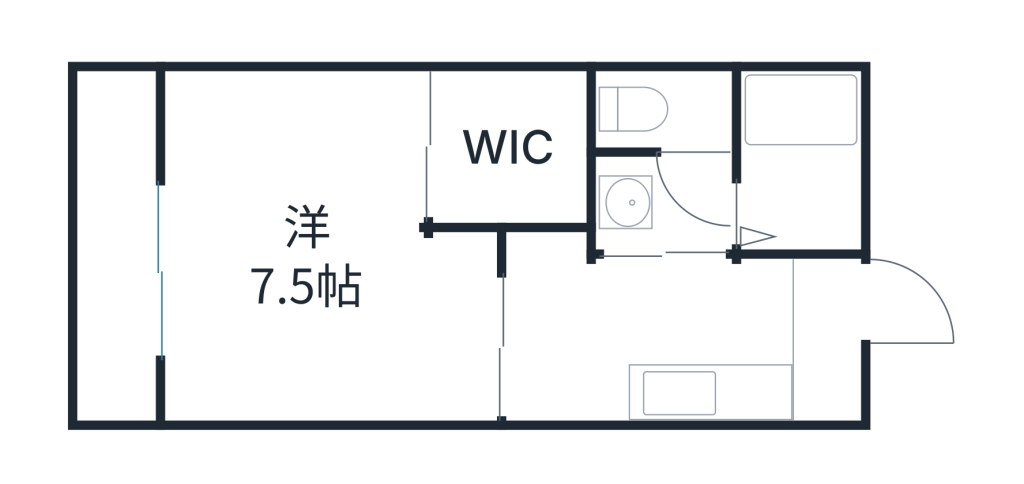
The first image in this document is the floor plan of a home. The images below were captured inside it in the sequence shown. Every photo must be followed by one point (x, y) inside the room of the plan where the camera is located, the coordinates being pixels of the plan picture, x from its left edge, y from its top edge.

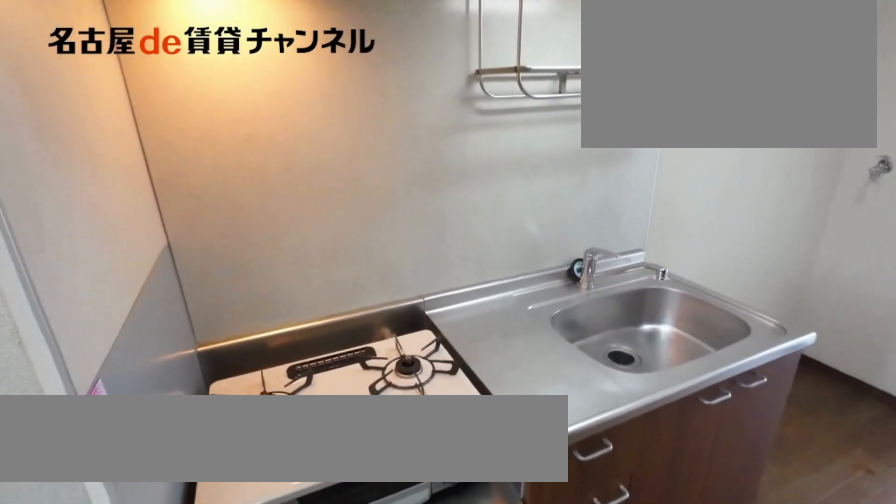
(707, 395)
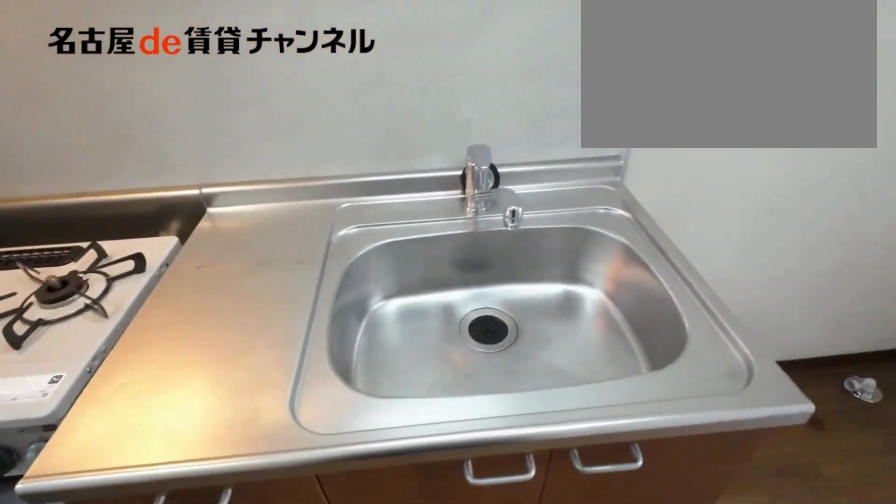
(708, 395)
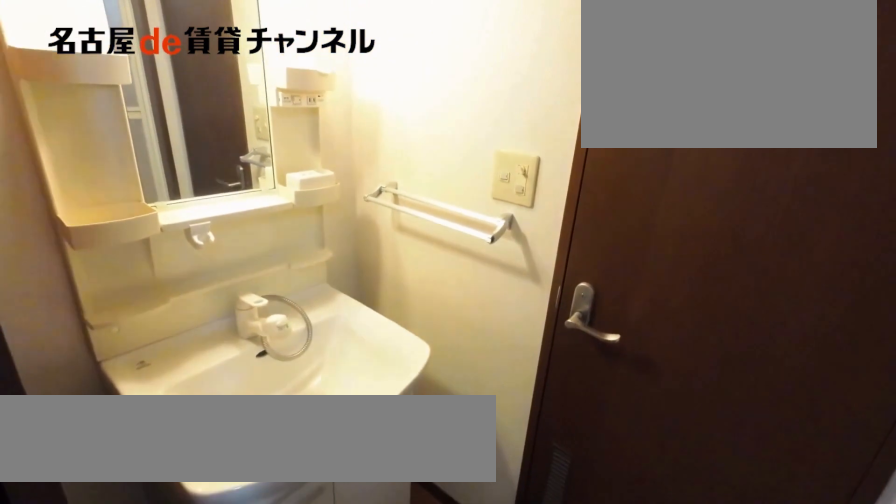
(668, 206)
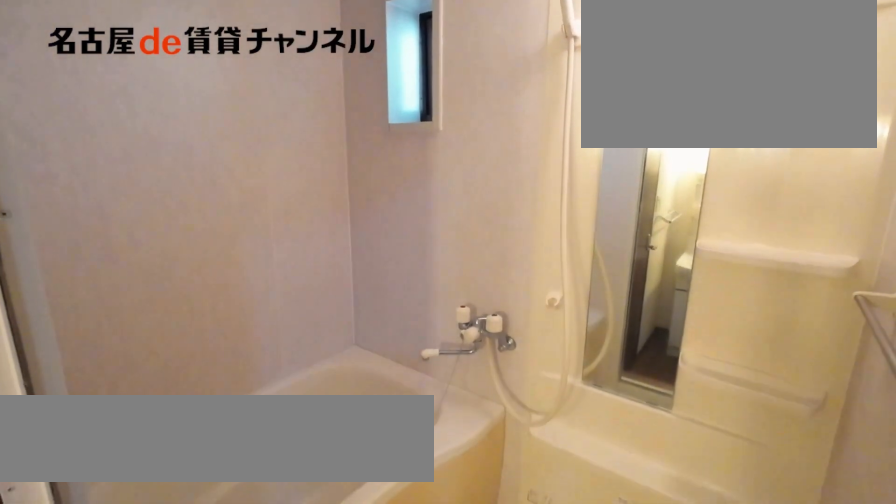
(802, 163)
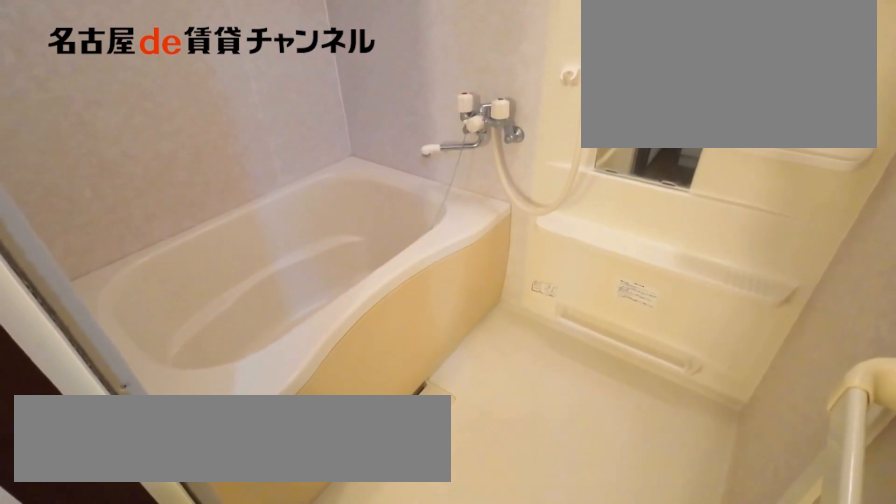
(802, 163)
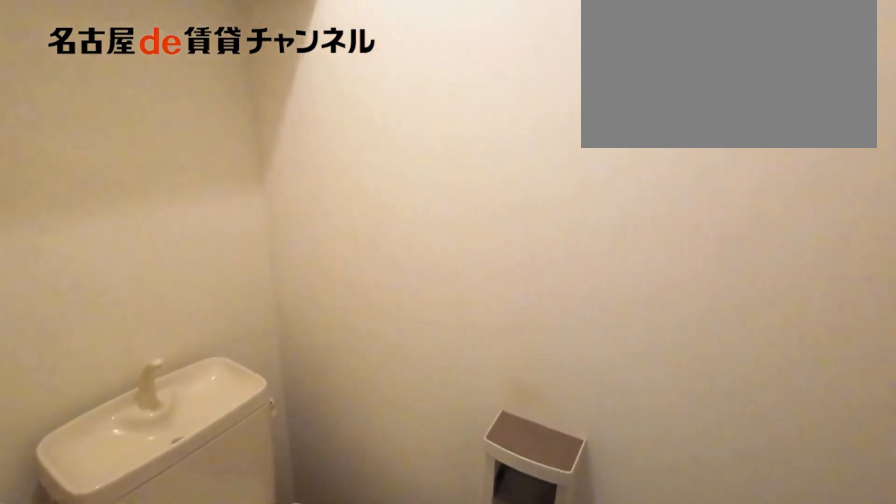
(668, 108)
